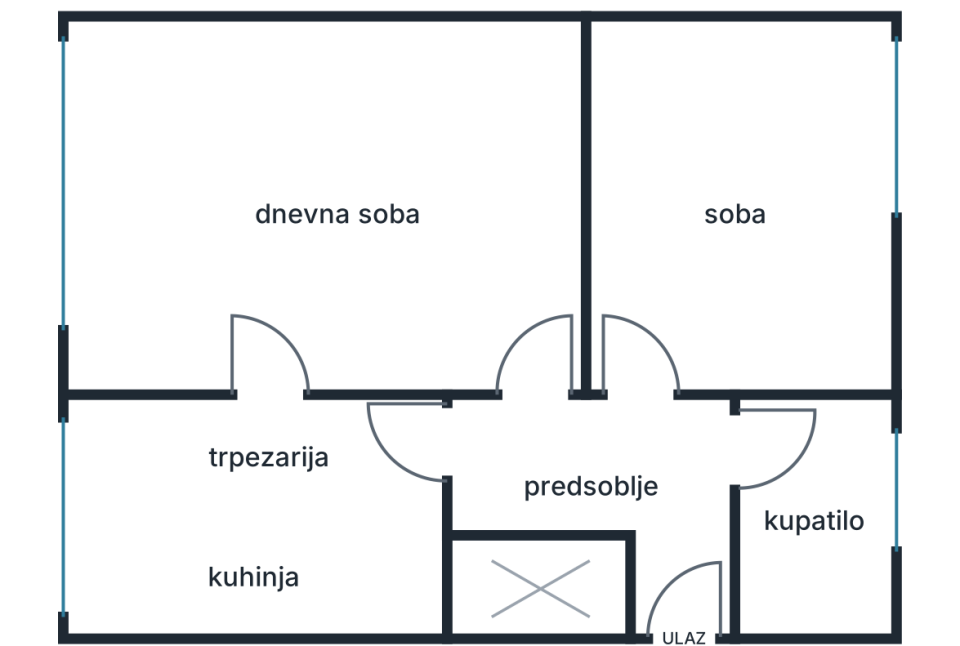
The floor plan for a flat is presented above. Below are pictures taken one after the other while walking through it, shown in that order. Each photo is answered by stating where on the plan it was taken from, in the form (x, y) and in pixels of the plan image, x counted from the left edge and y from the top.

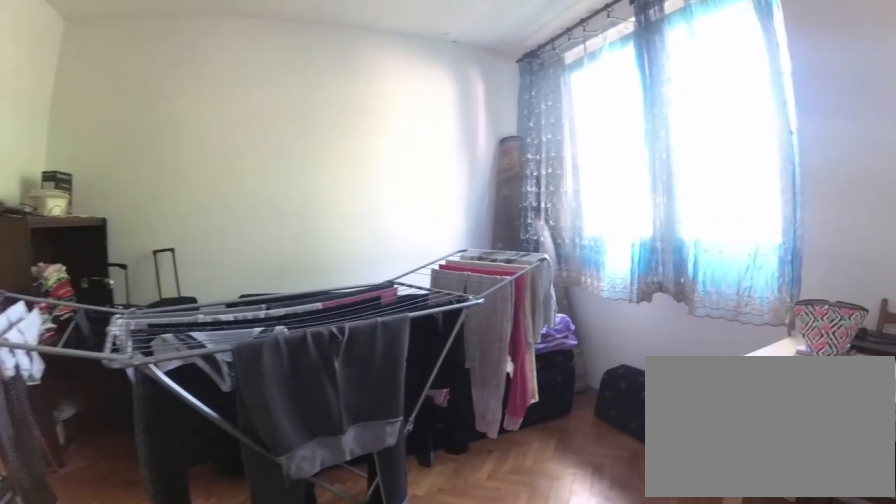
(645, 377)
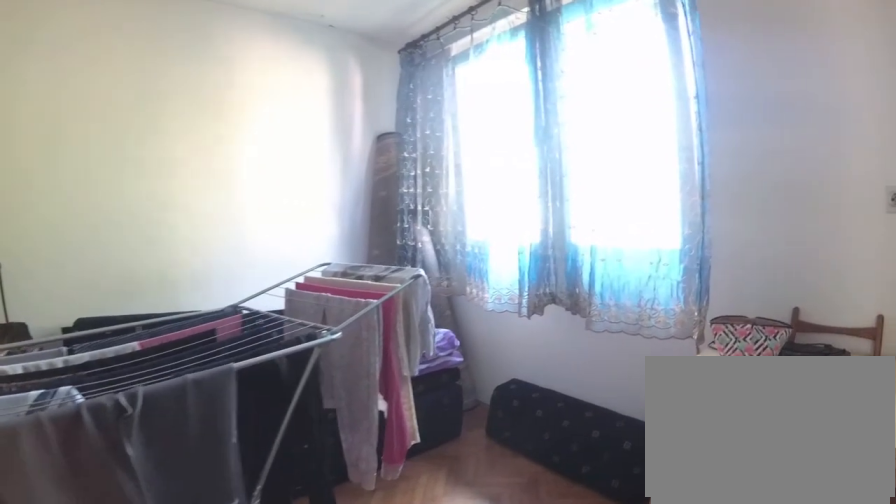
(650, 365)
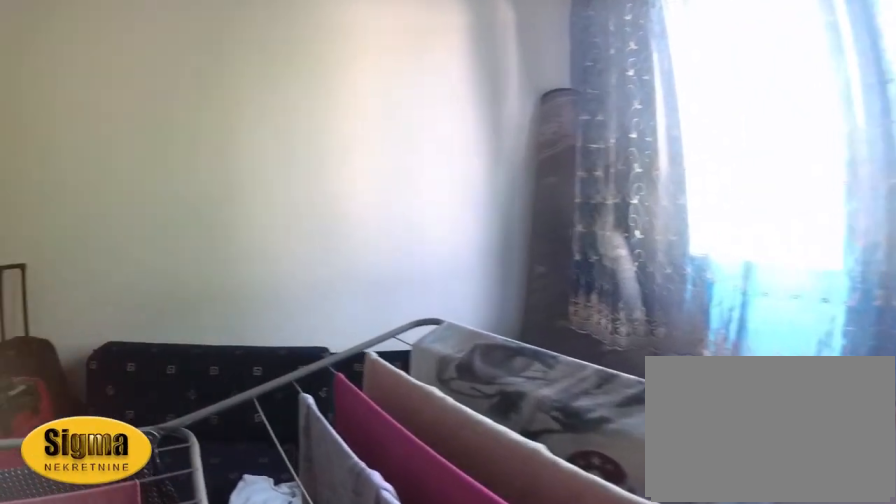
(748, 292)
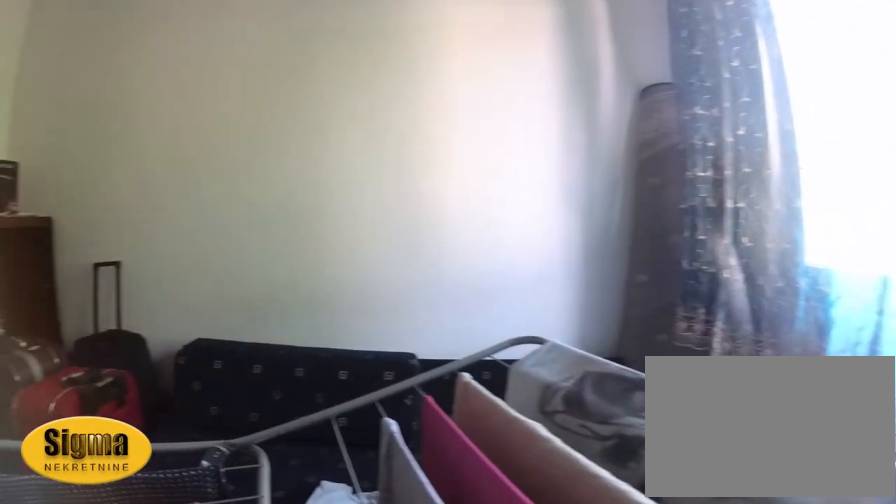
(749, 289)
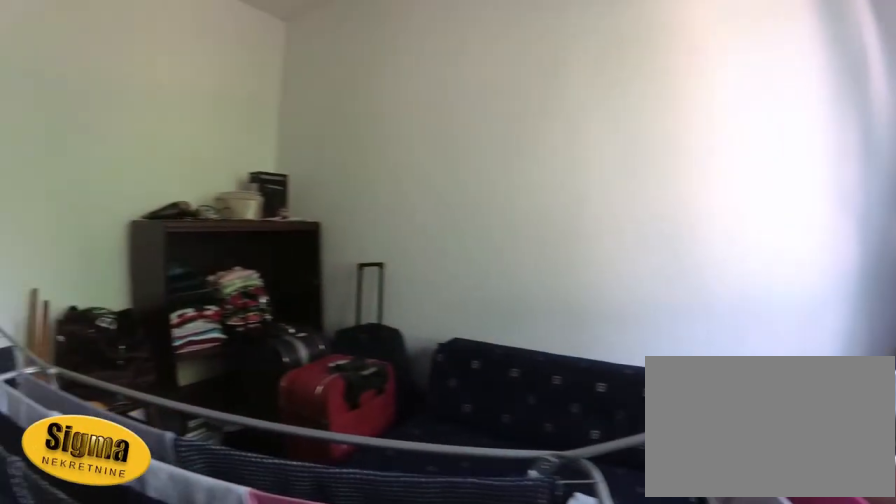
(750, 285)
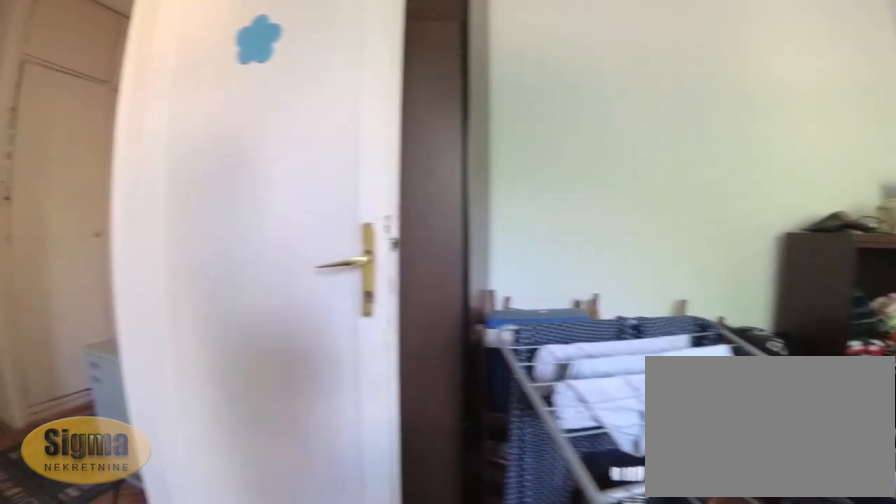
(750, 267)
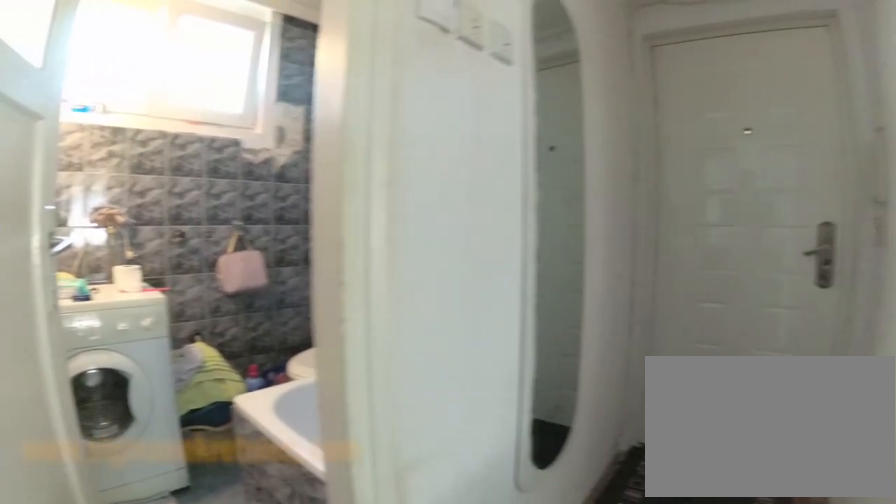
(678, 411)
